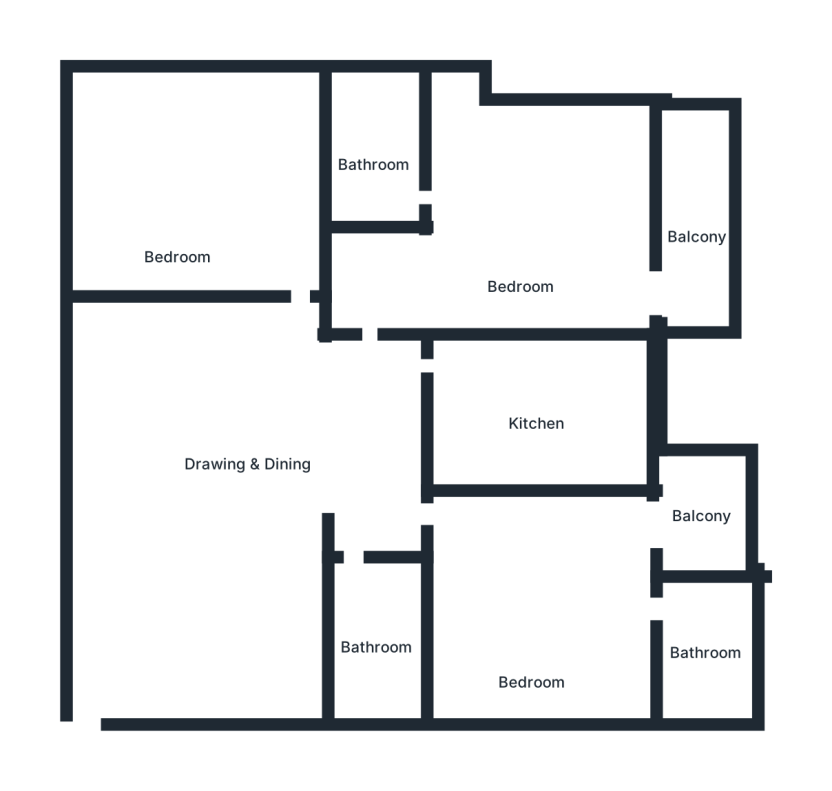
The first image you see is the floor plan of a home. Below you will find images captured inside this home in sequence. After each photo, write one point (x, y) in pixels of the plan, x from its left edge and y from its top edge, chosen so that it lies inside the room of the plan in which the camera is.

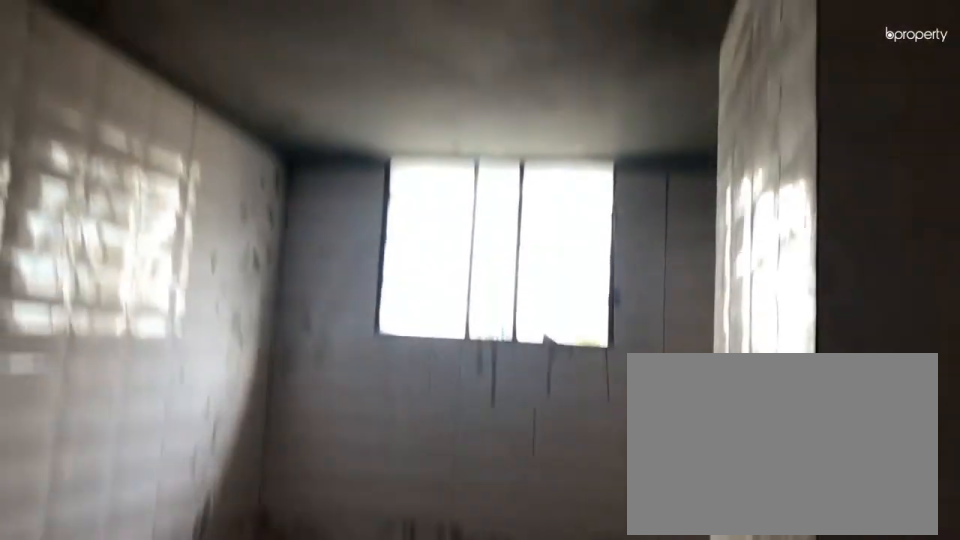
(372, 155)
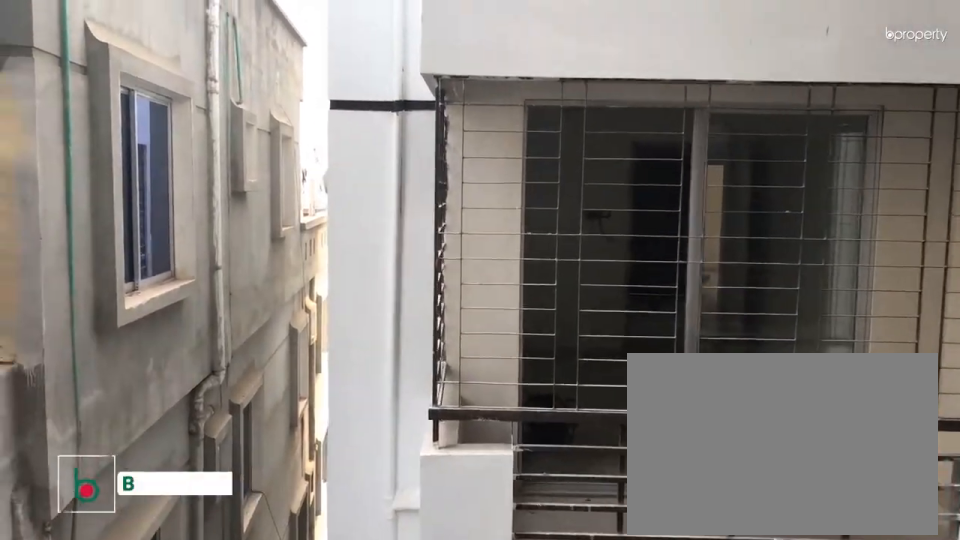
(692, 234)
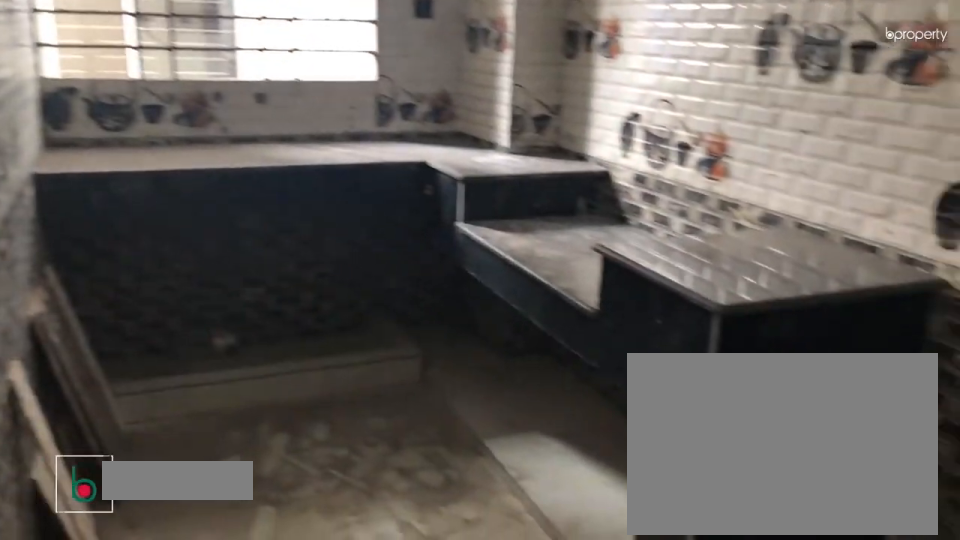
(539, 401)
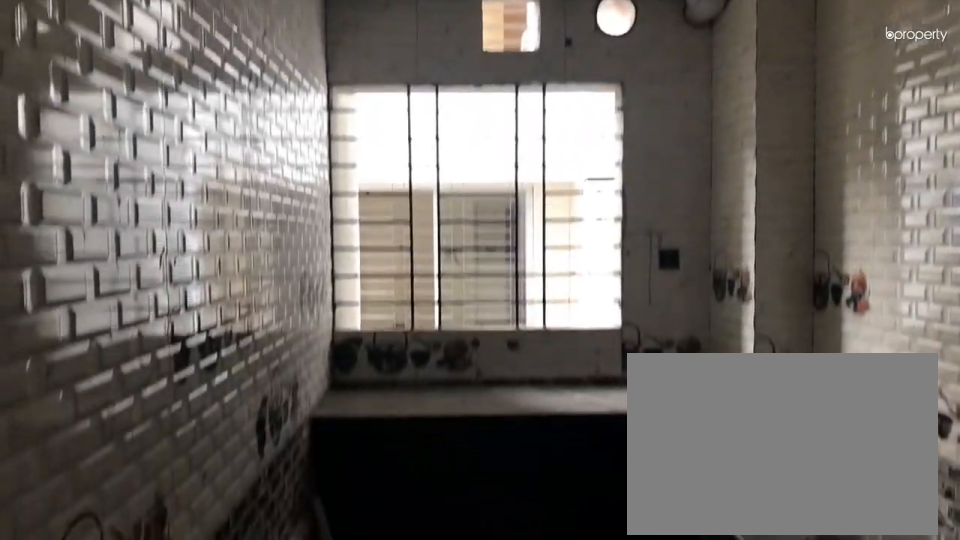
(539, 401)
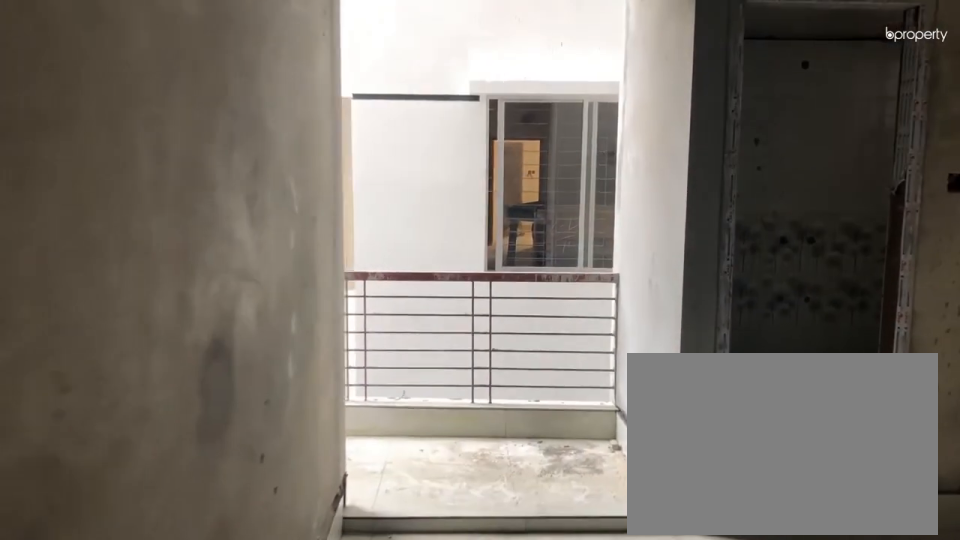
(539, 622)
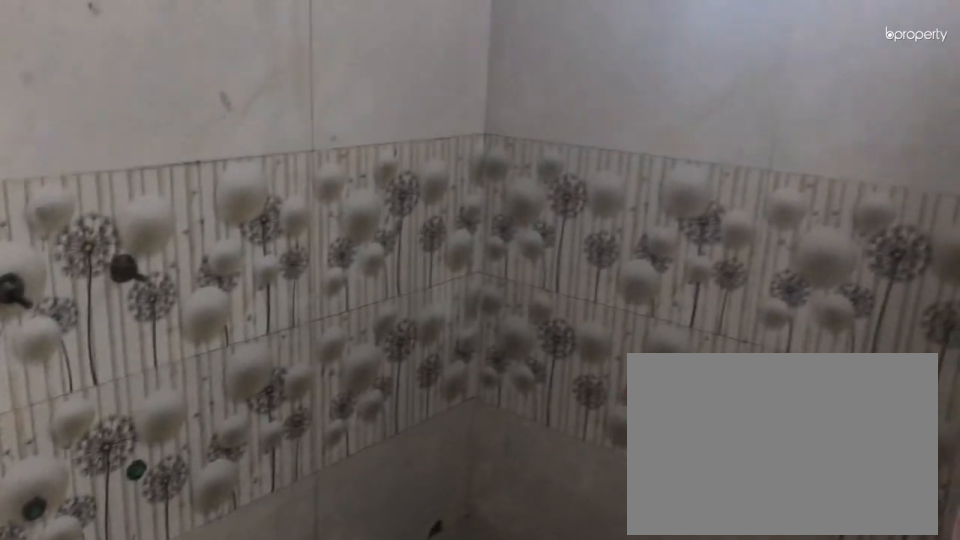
(702, 653)
